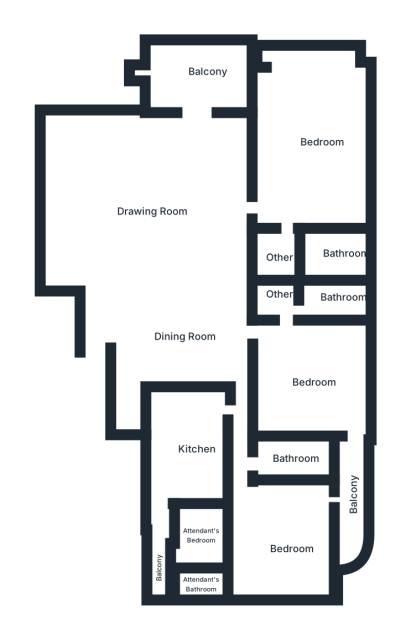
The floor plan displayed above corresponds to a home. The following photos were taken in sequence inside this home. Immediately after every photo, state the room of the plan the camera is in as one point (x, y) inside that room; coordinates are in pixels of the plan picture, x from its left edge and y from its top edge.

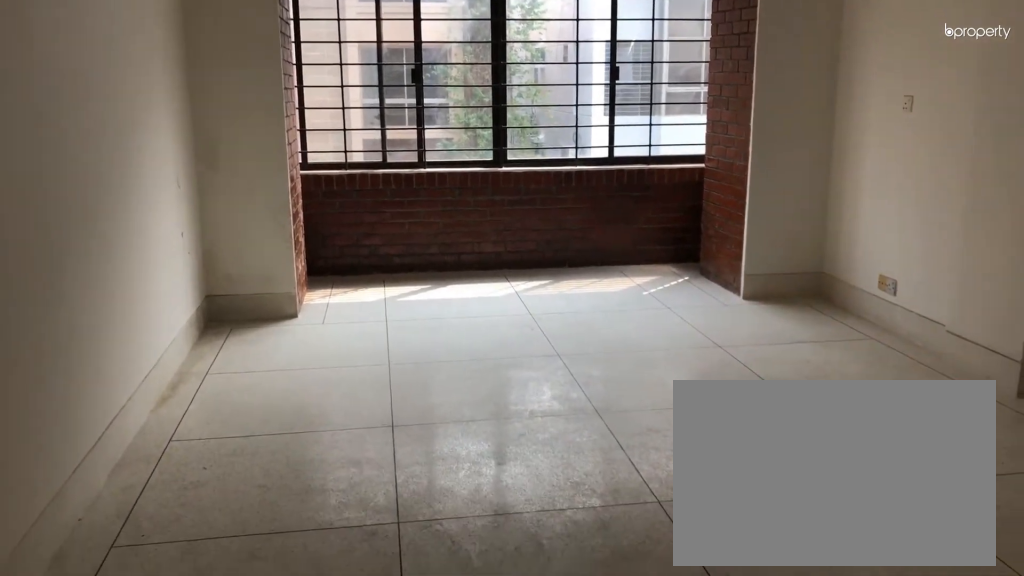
(309, 129)
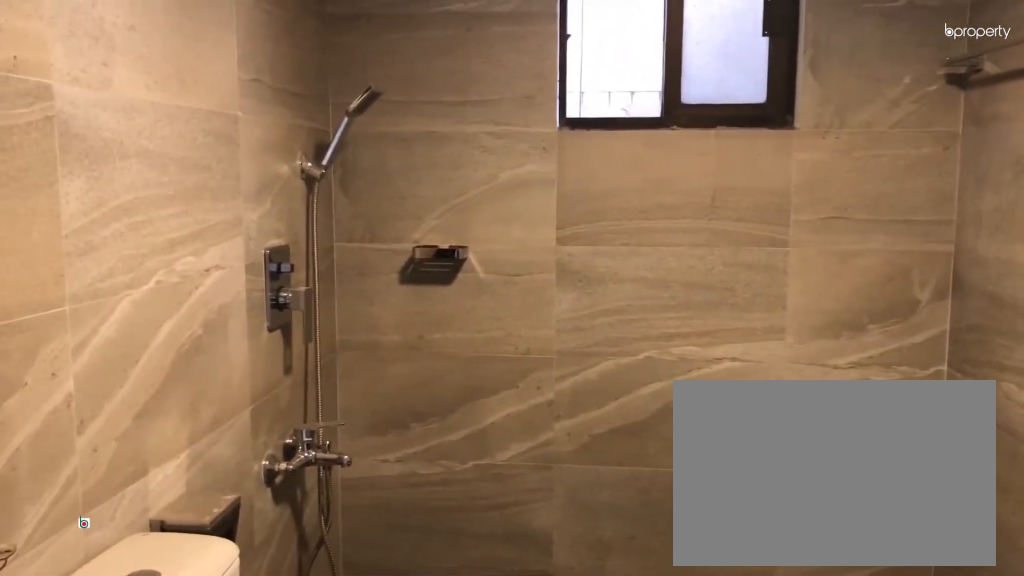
(313, 253)
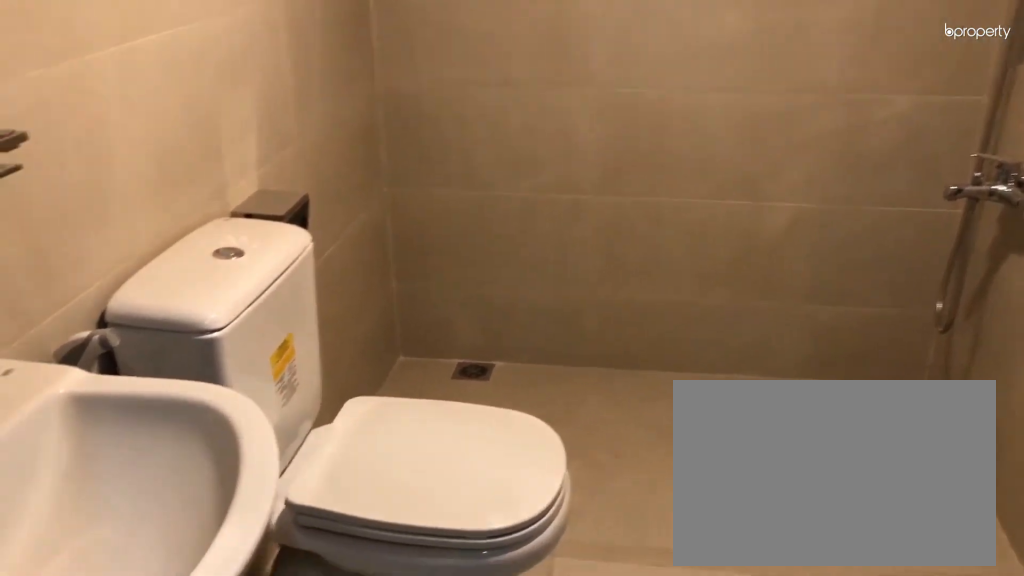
(335, 297)
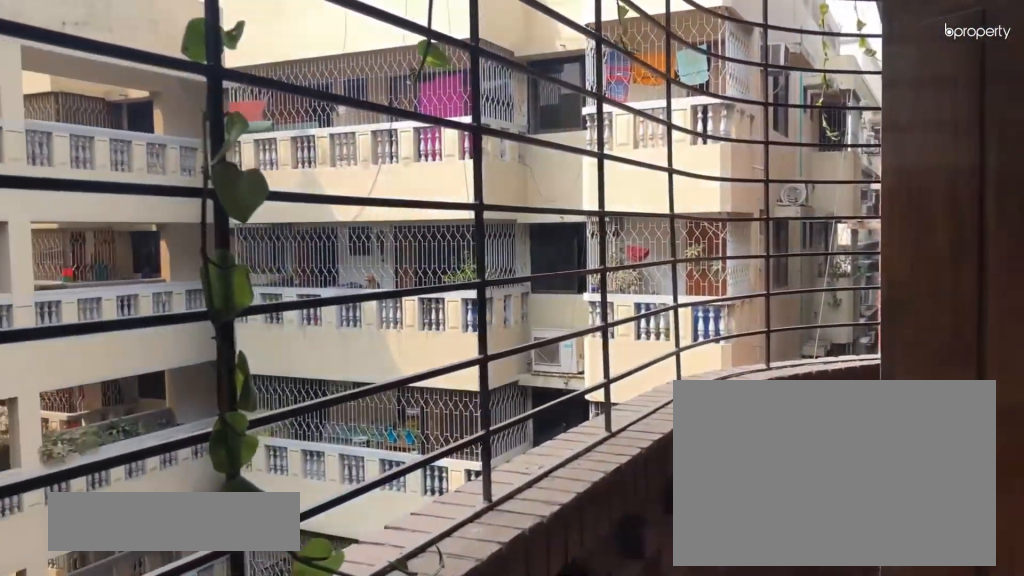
(349, 490)
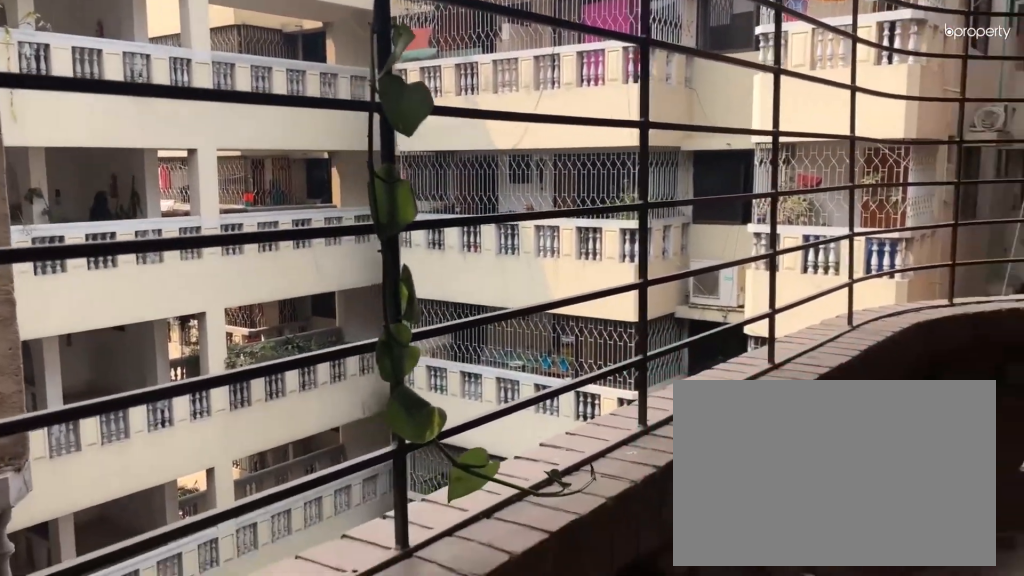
(349, 490)
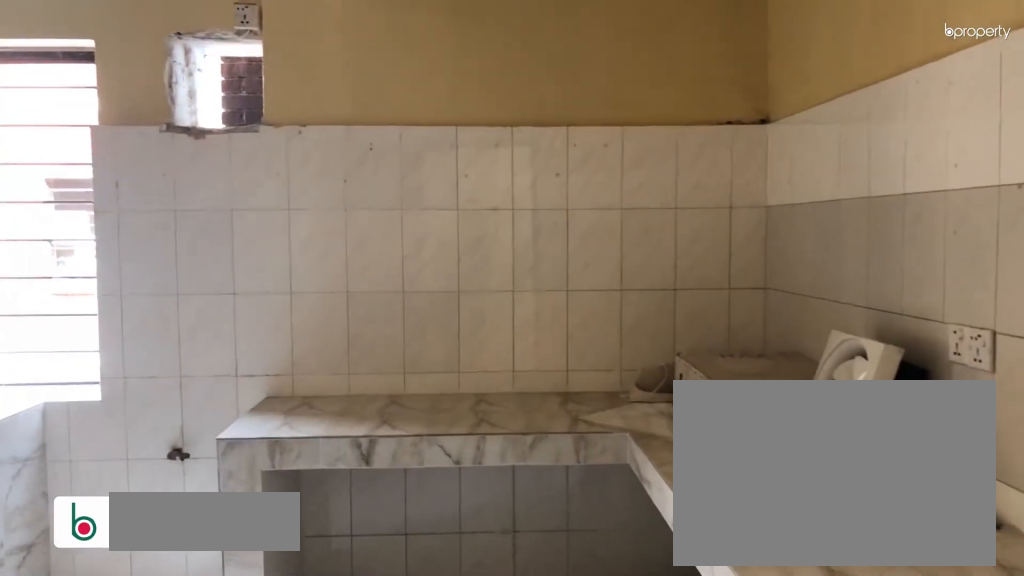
(186, 445)
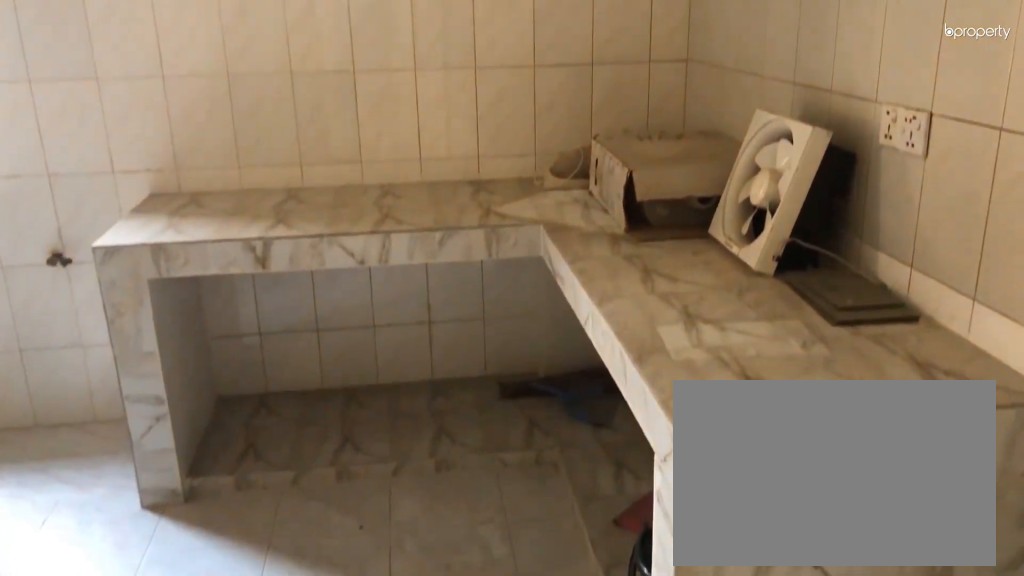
(186, 445)
